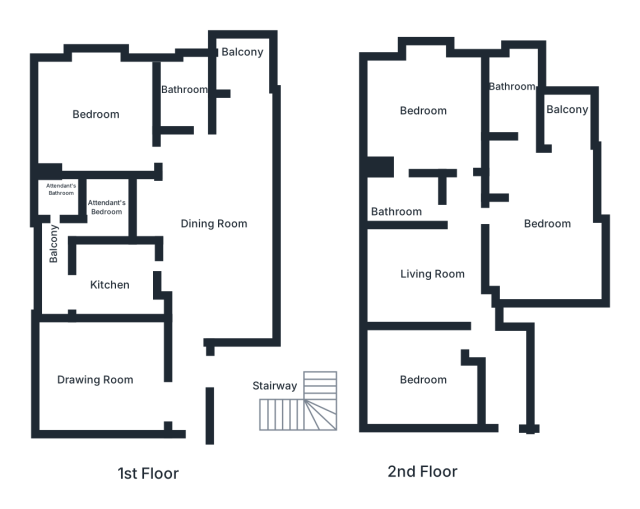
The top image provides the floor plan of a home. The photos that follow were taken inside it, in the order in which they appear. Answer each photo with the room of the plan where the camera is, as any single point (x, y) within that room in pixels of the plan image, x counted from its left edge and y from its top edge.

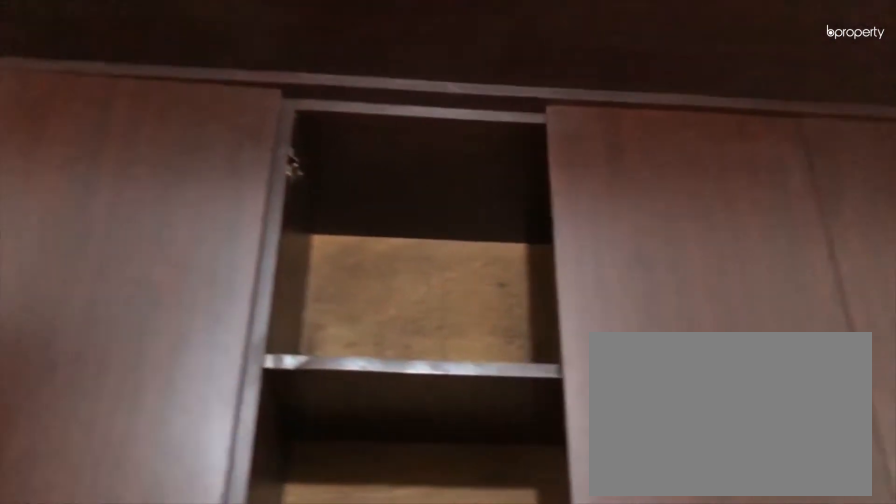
(109, 283)
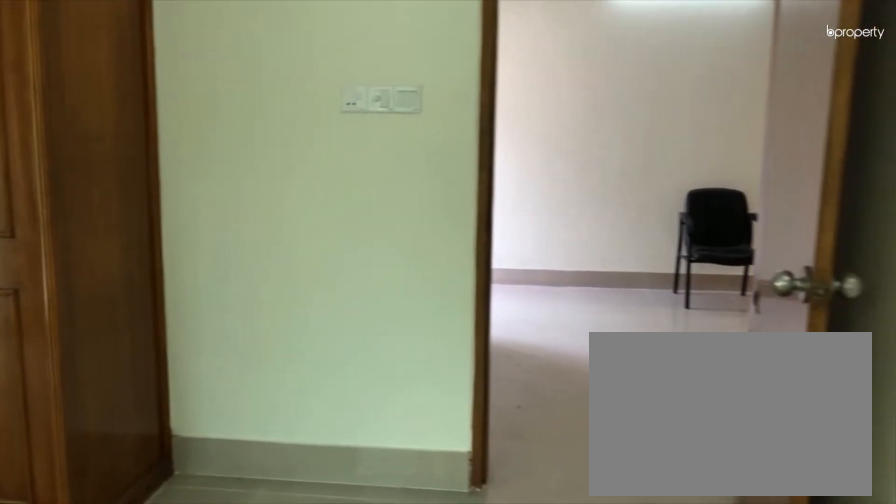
(99, 114)
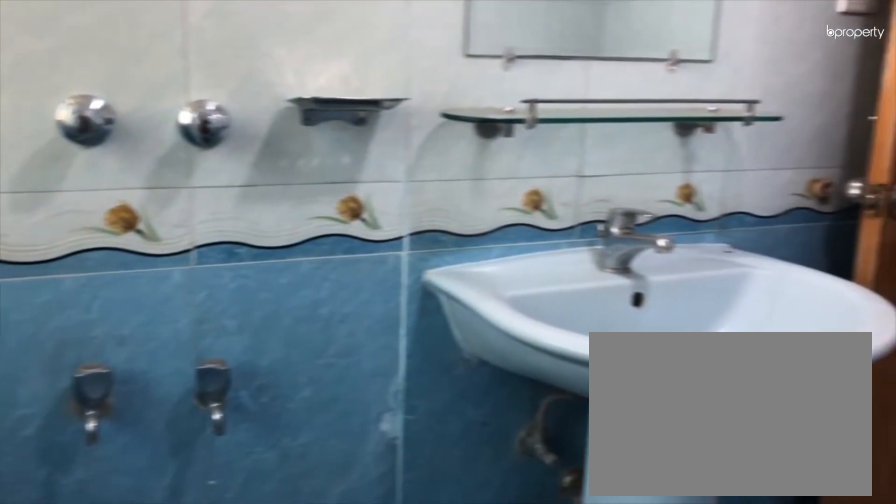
(181, 90)
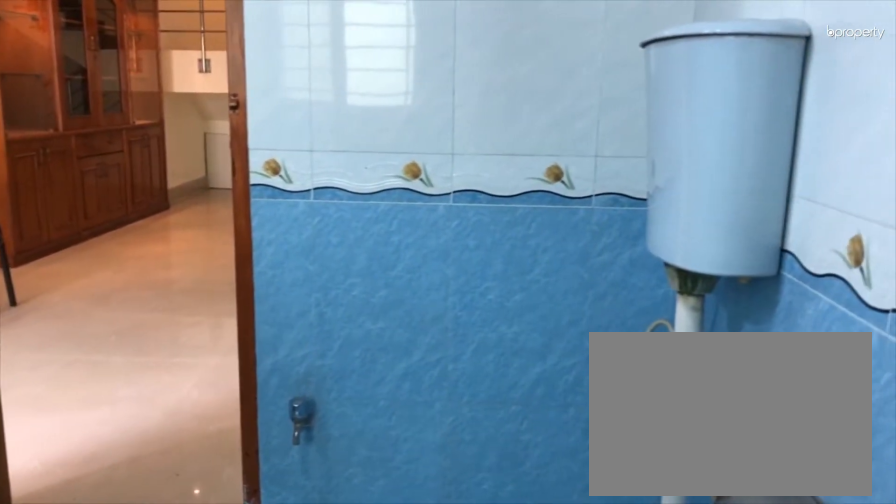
(181, 90)
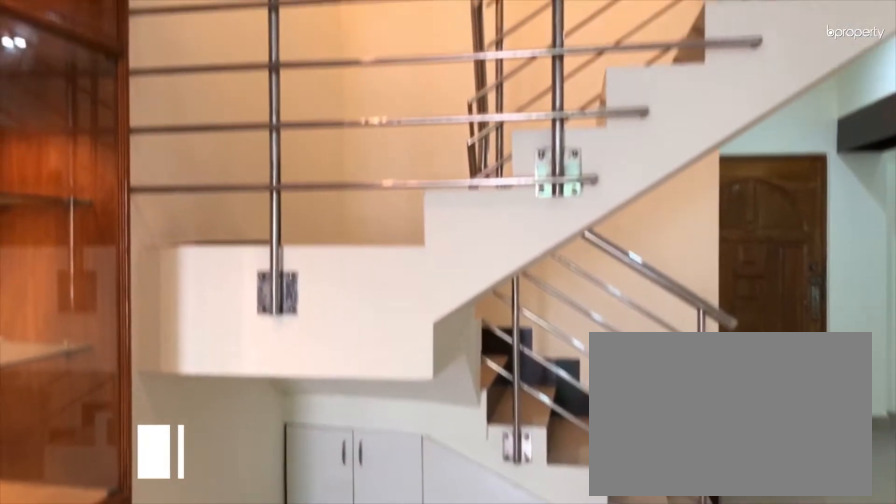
(266, 410)
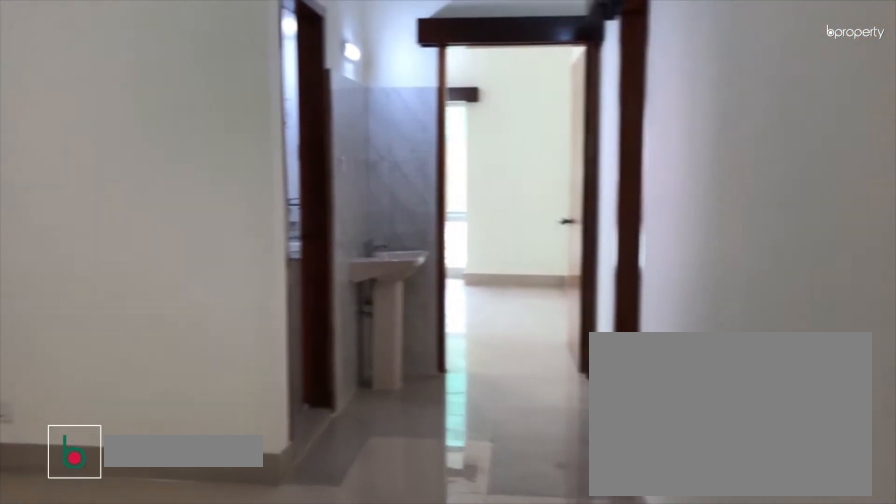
(423, 267)
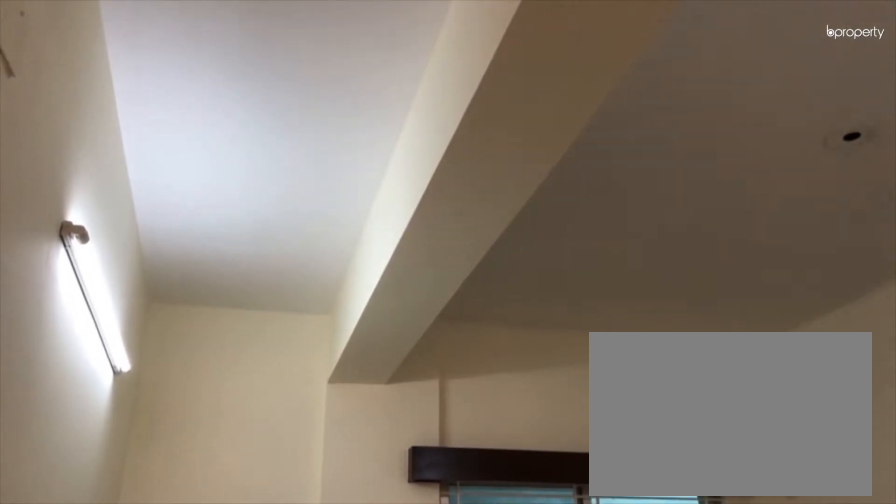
(423, 267)
